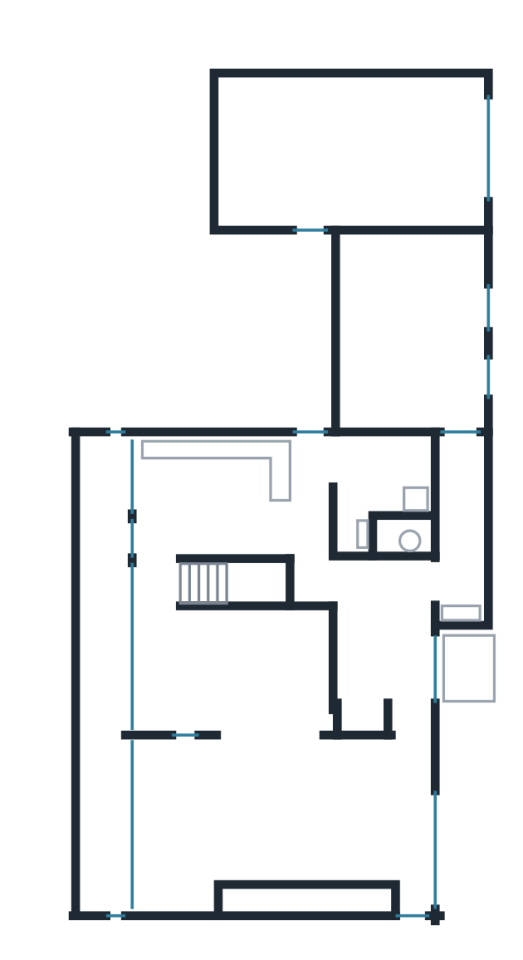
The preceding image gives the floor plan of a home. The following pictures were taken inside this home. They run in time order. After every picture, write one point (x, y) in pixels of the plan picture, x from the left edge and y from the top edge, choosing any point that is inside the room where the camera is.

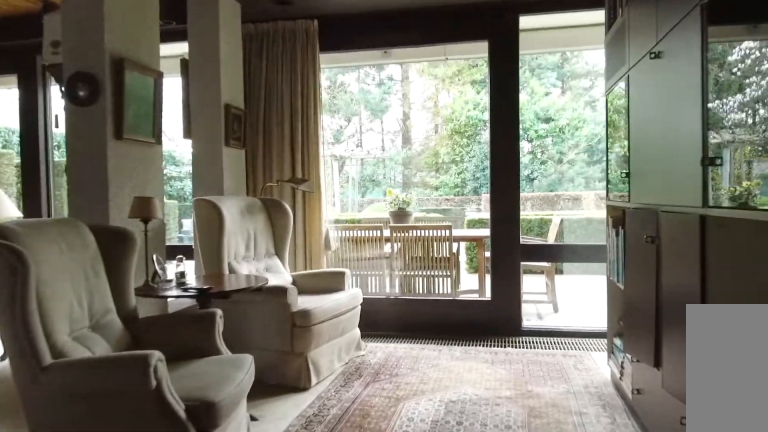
(263, 762)
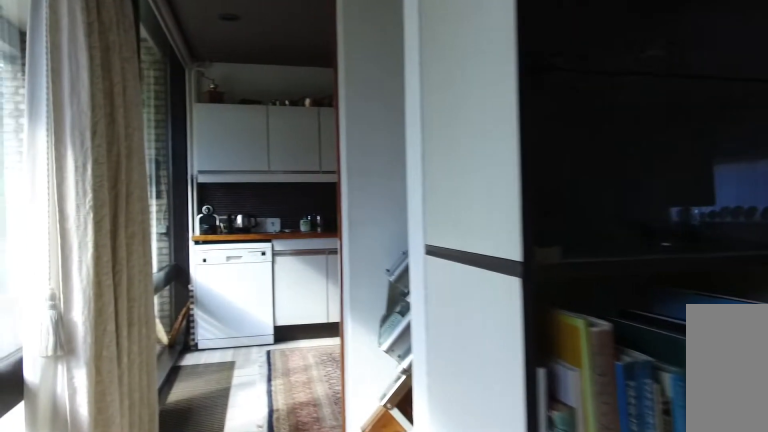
(262, 762)
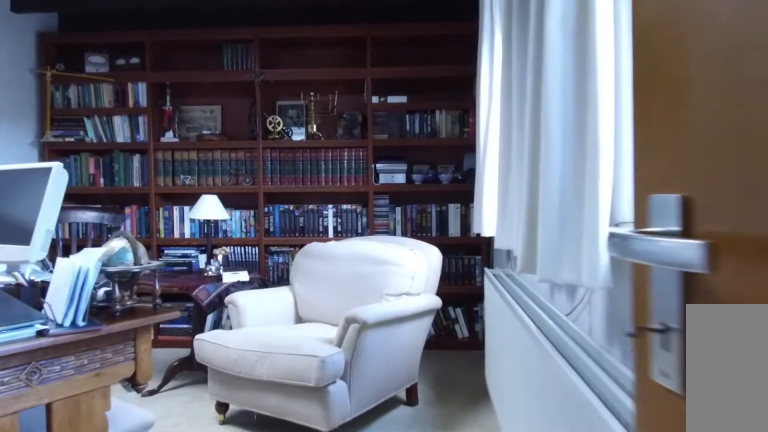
(410, 331)
